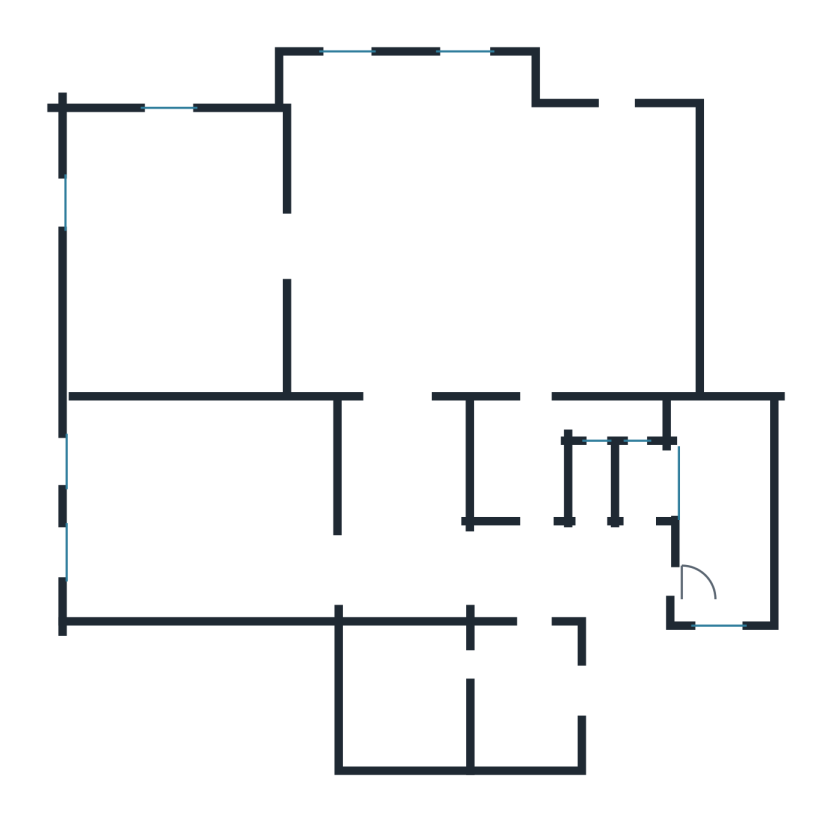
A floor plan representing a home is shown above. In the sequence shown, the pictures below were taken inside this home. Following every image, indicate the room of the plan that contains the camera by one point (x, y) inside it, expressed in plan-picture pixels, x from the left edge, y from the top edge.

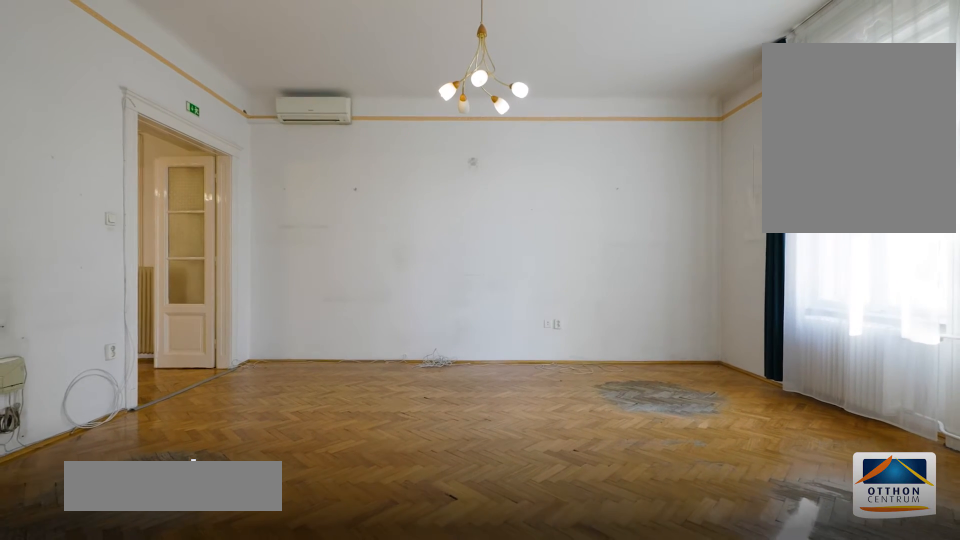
(199, 536)
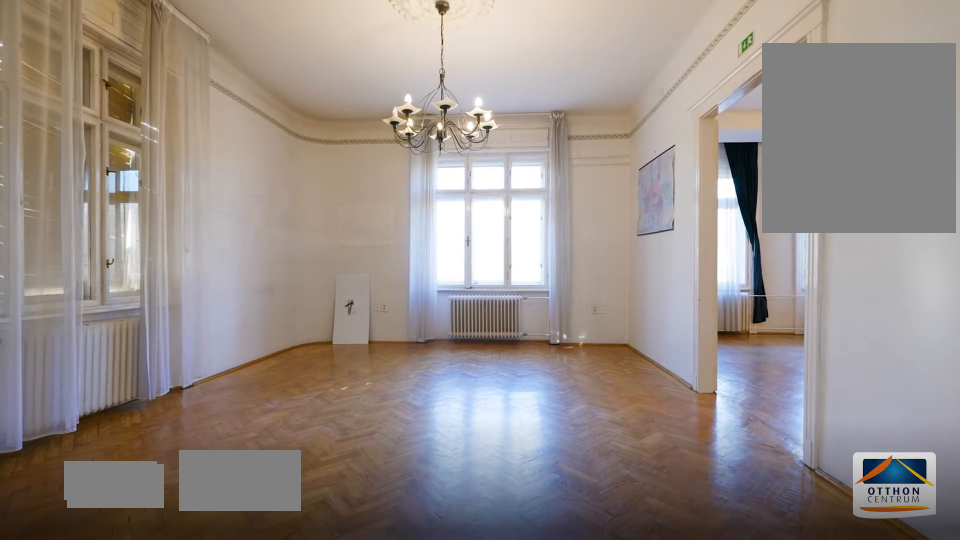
(177, 277)
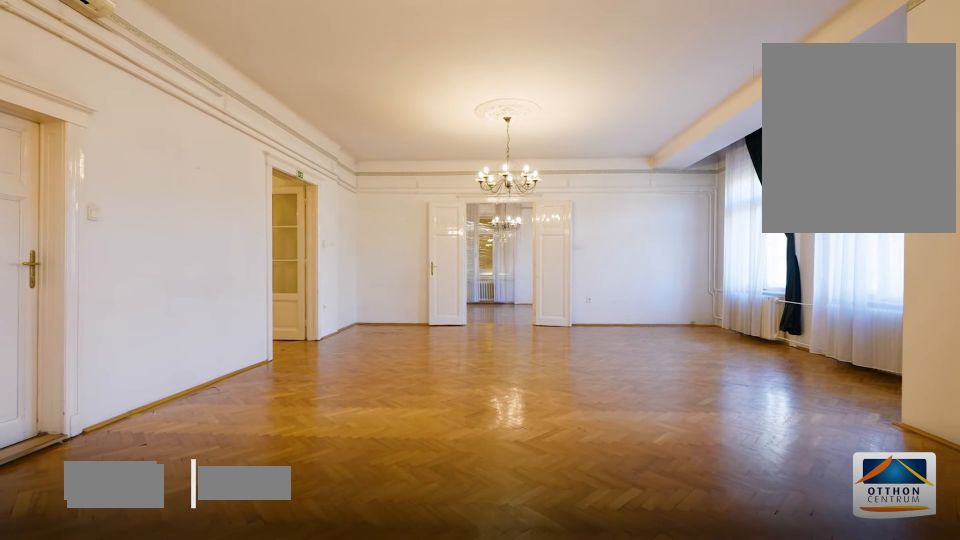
(523, 260)
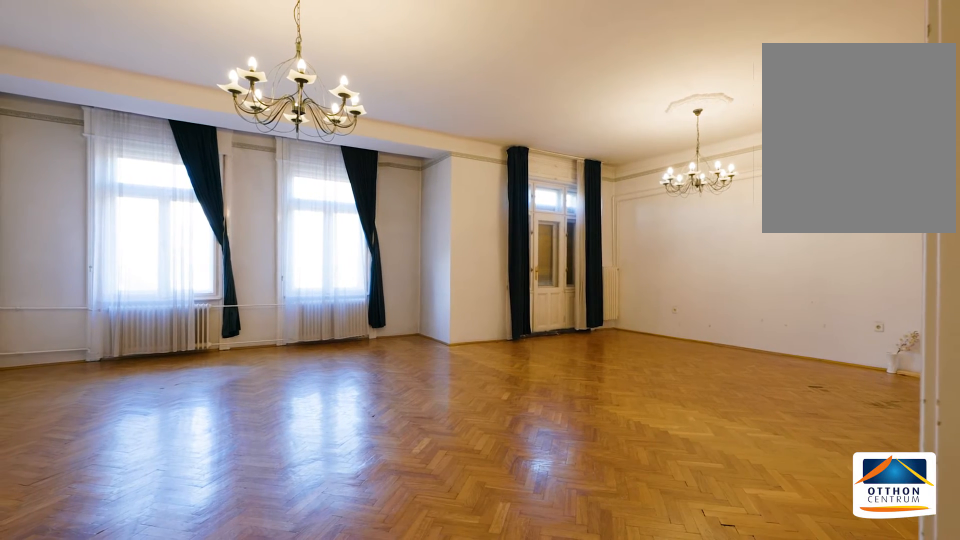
(523, 260)
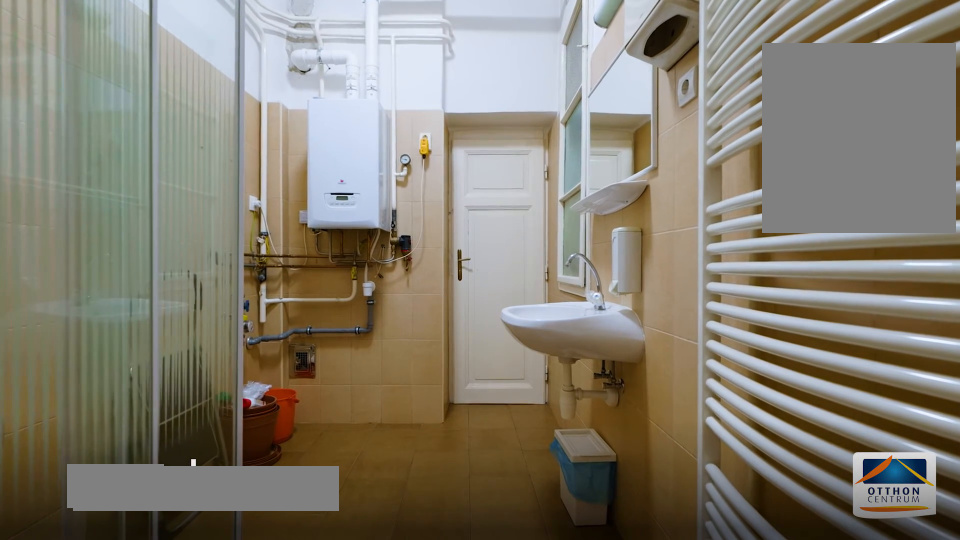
(525, 491)
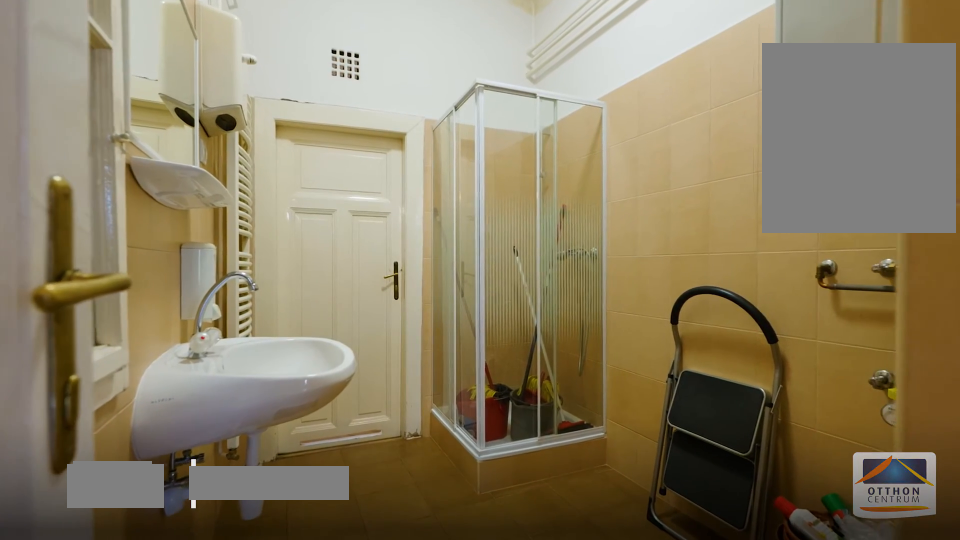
(525, 490)
